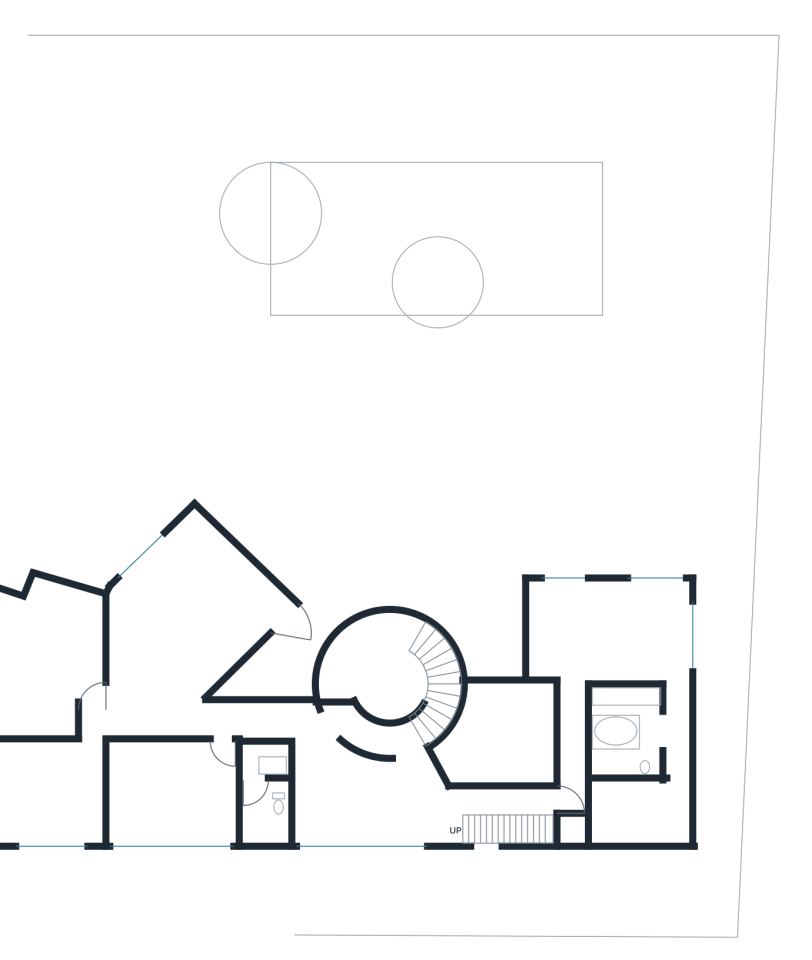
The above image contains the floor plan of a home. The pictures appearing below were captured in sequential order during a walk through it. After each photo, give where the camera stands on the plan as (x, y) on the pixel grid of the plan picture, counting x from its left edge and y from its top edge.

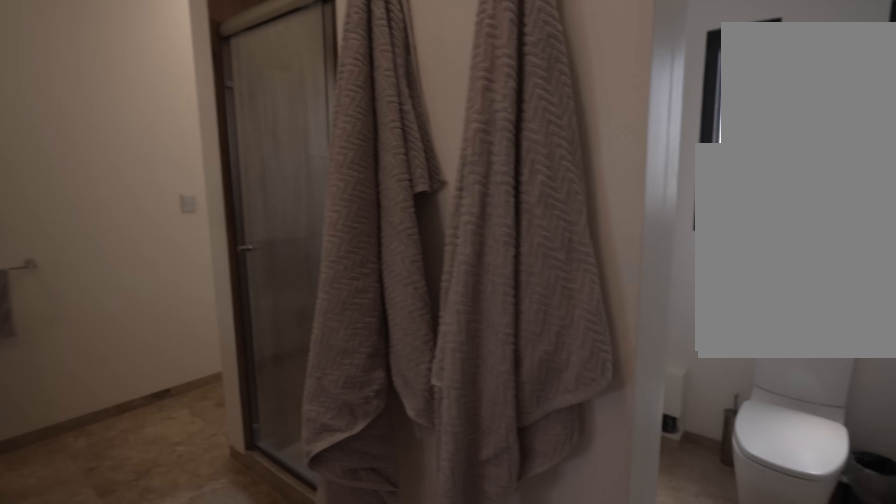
(660, 735)
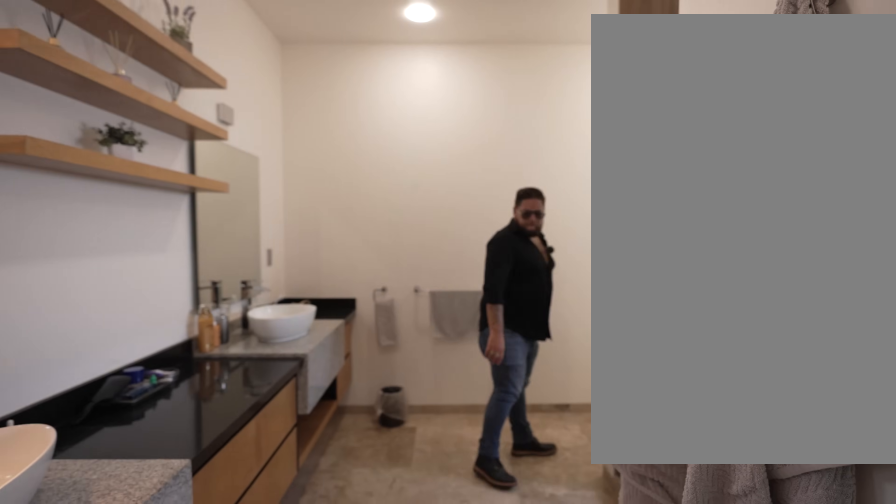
(660, 735)
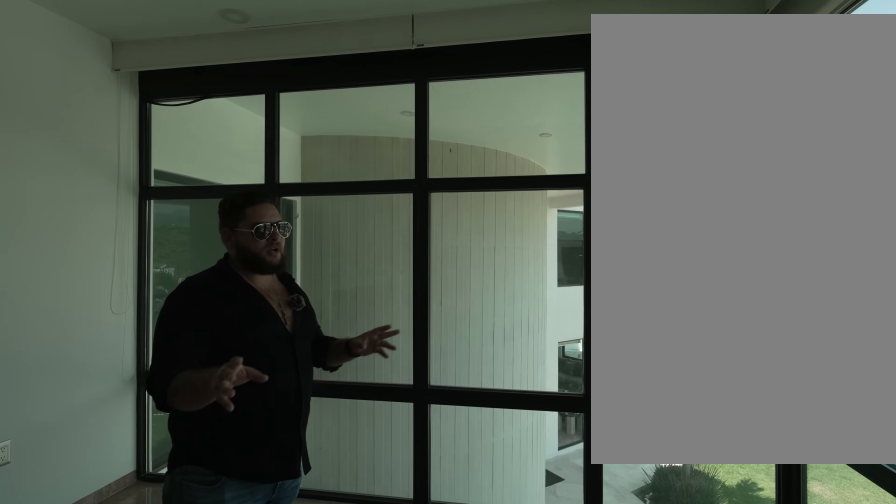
(595, 600)
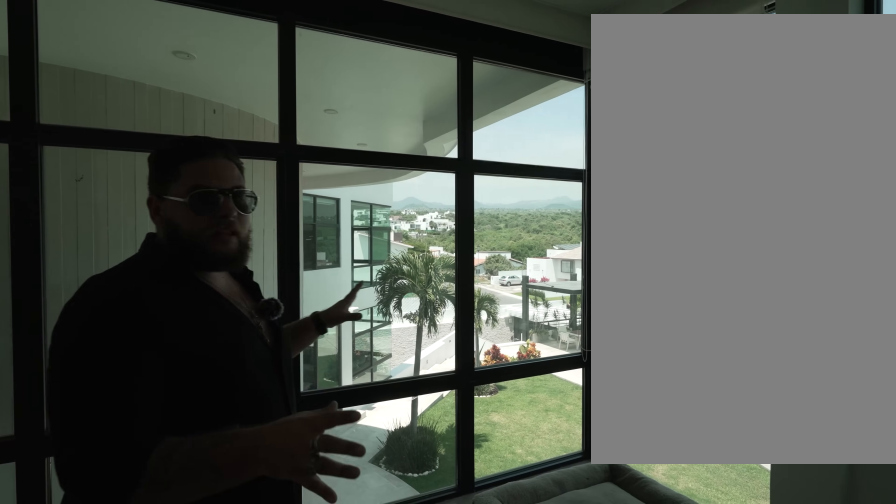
(595, 600)
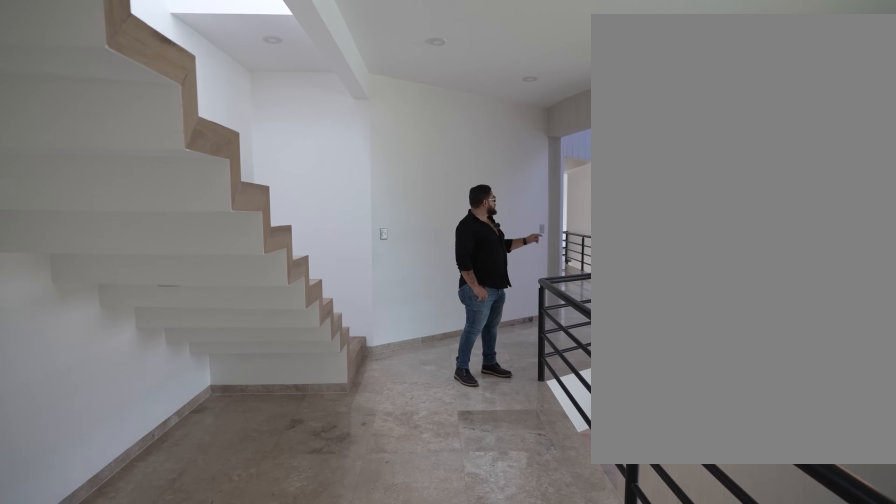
(526, 797)
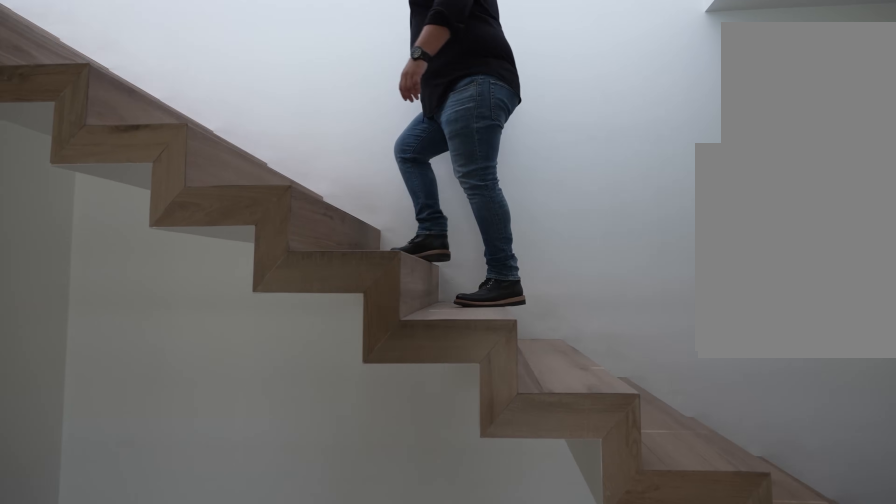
(499, 798)
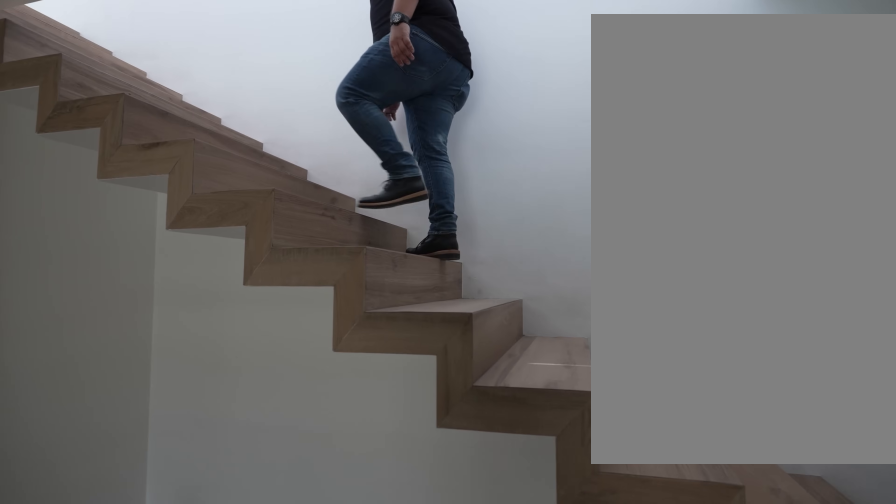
(492, 798)
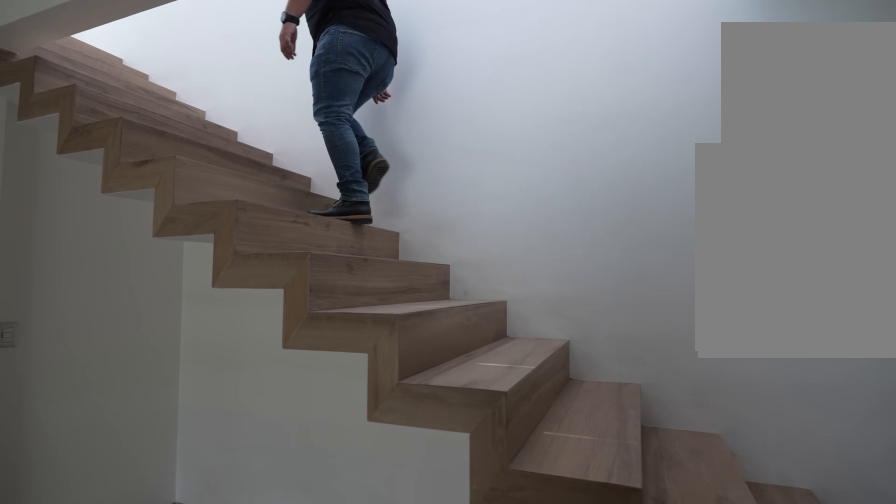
(480, 798)
